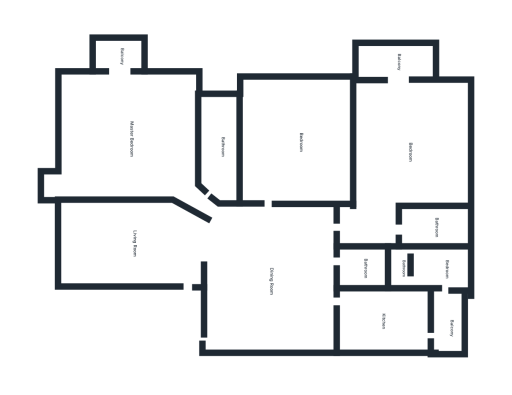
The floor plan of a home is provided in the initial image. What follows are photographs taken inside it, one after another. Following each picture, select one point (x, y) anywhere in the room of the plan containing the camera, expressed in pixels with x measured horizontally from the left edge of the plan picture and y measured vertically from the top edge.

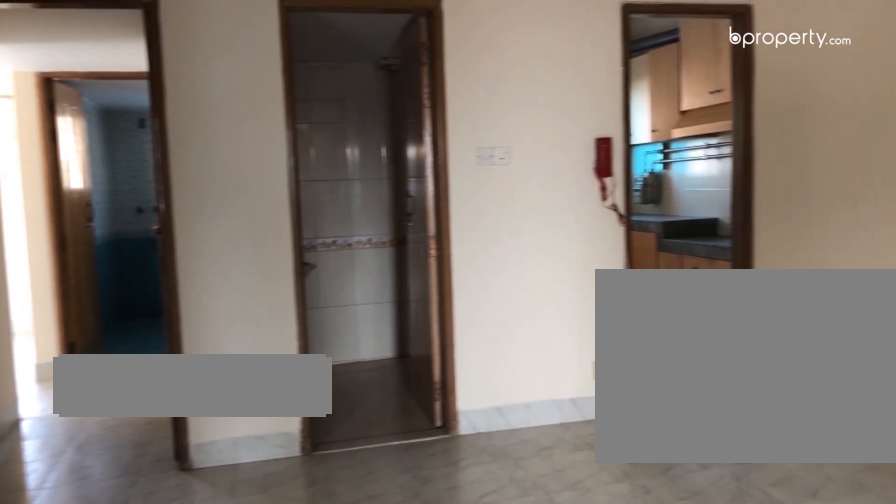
(274, 265)
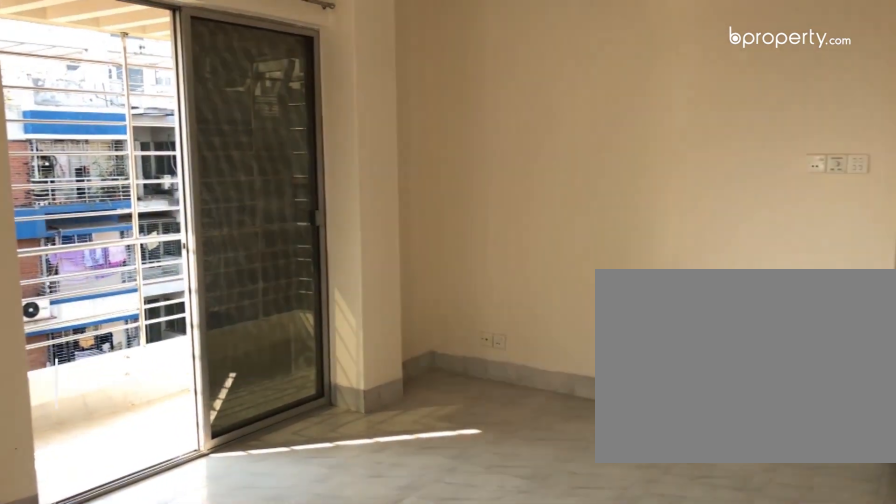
(124, 134)
